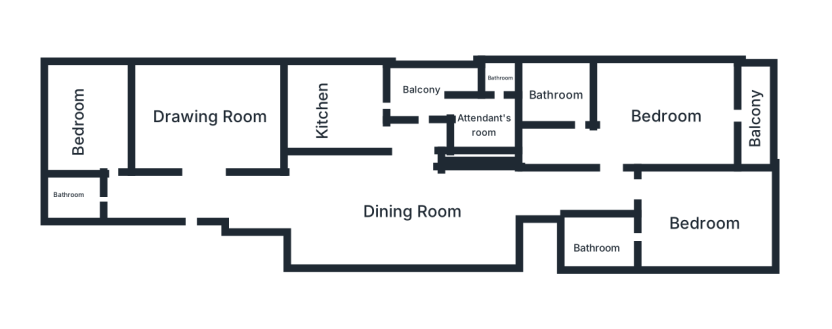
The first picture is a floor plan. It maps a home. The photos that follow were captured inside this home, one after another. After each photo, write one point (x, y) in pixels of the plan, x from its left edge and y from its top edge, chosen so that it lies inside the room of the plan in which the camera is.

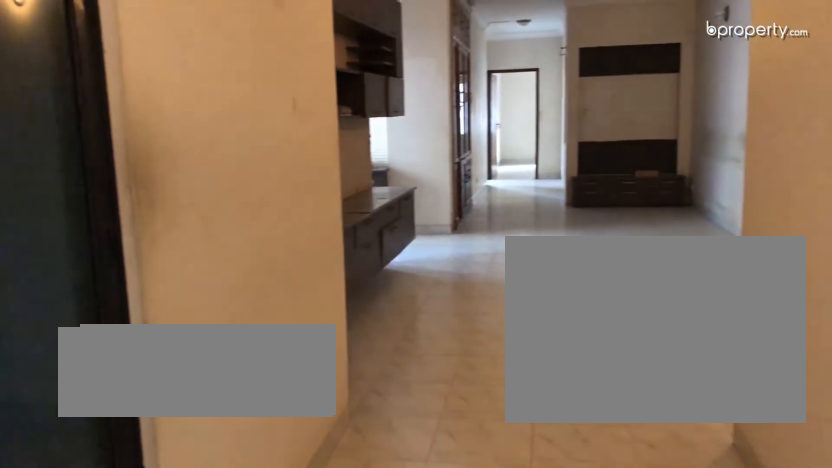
(198, 183)
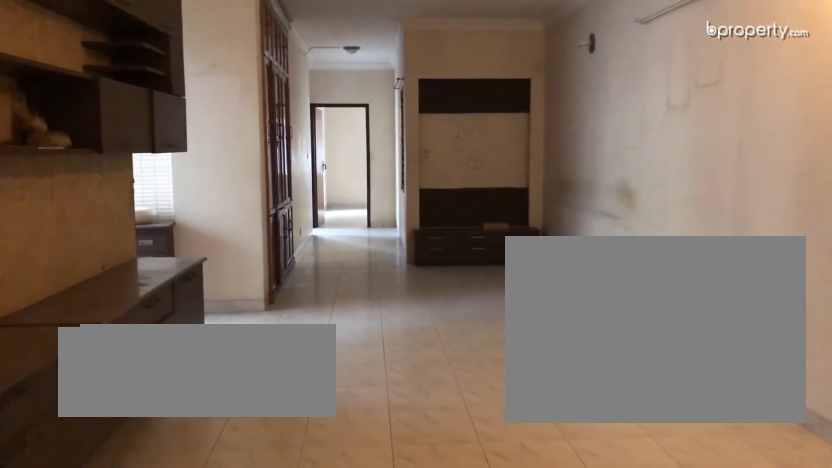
(347, 204)
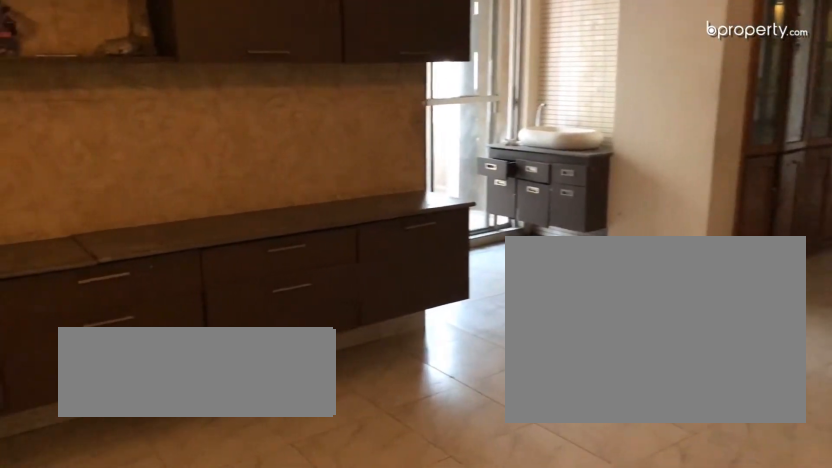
(347, 204)
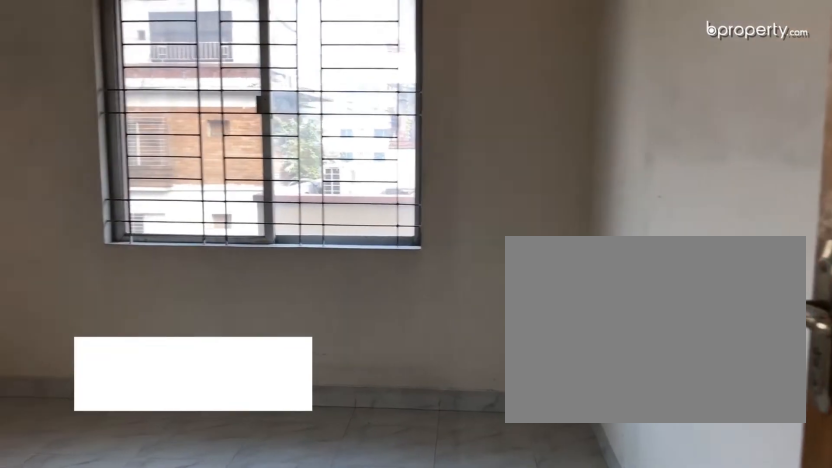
(77, 115)
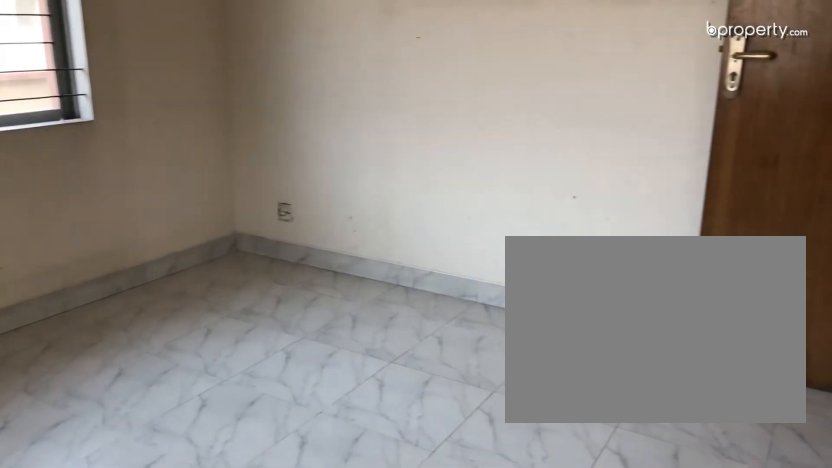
(77, 115)
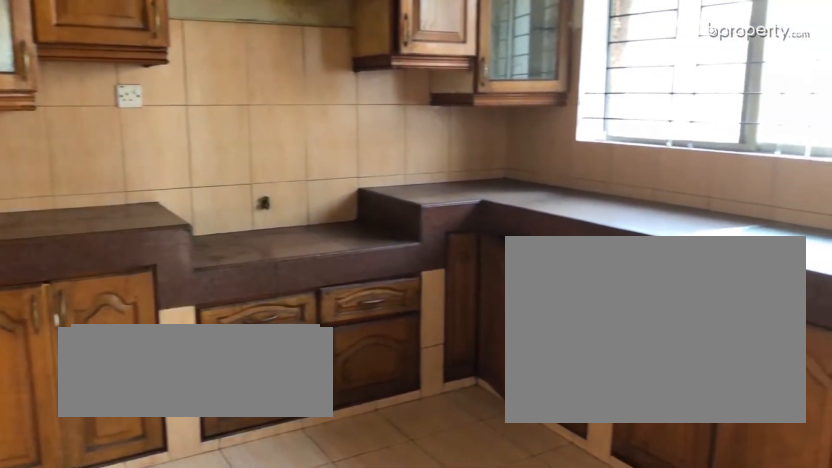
(350, 100)
